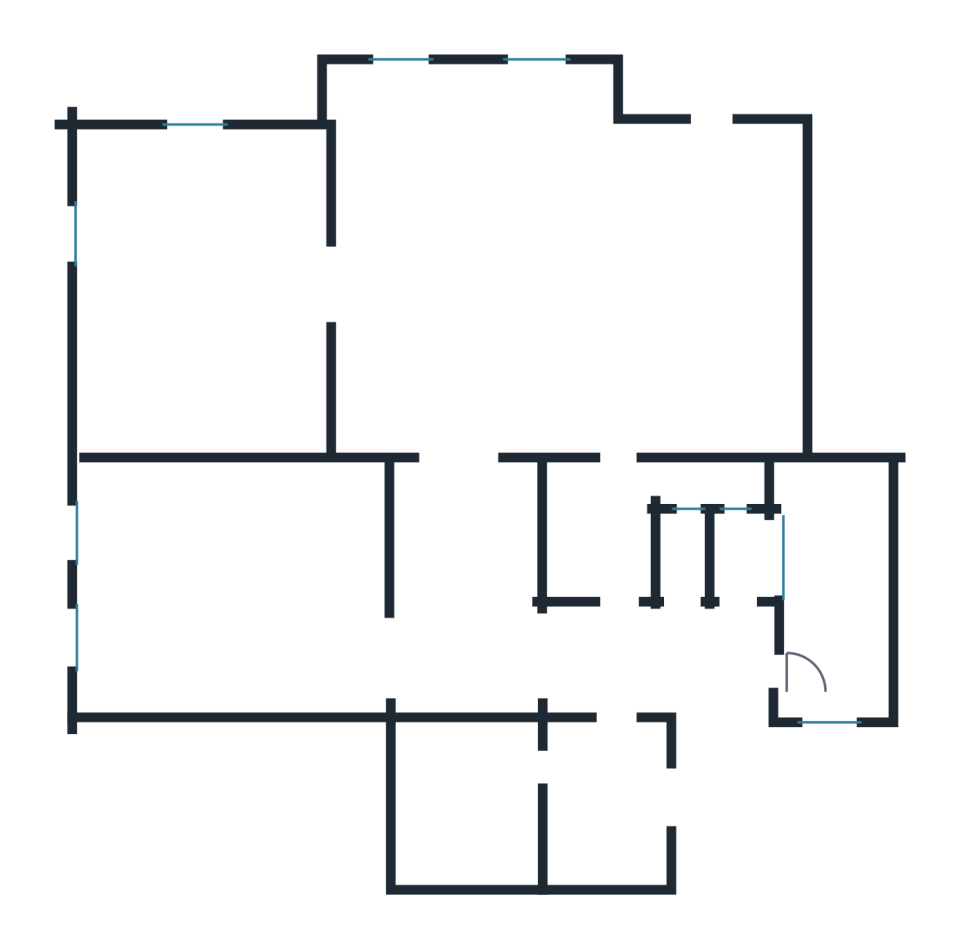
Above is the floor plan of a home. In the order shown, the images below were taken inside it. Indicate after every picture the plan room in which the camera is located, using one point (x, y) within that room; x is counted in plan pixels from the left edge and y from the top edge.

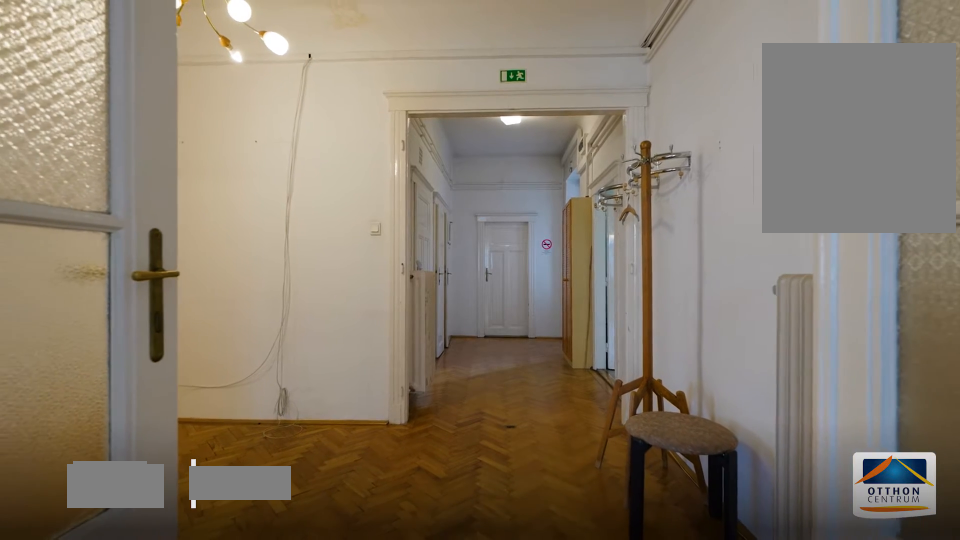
(602, 664)
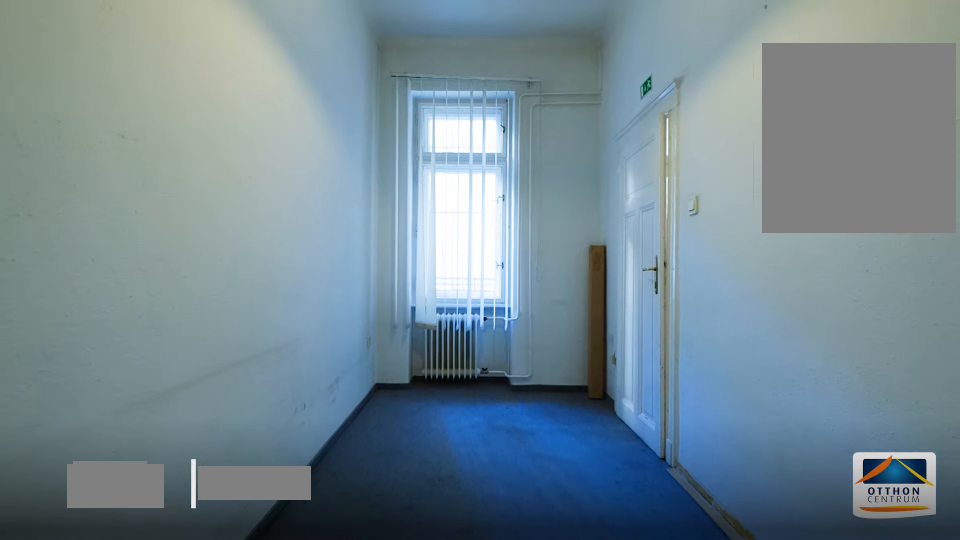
(828, 619)
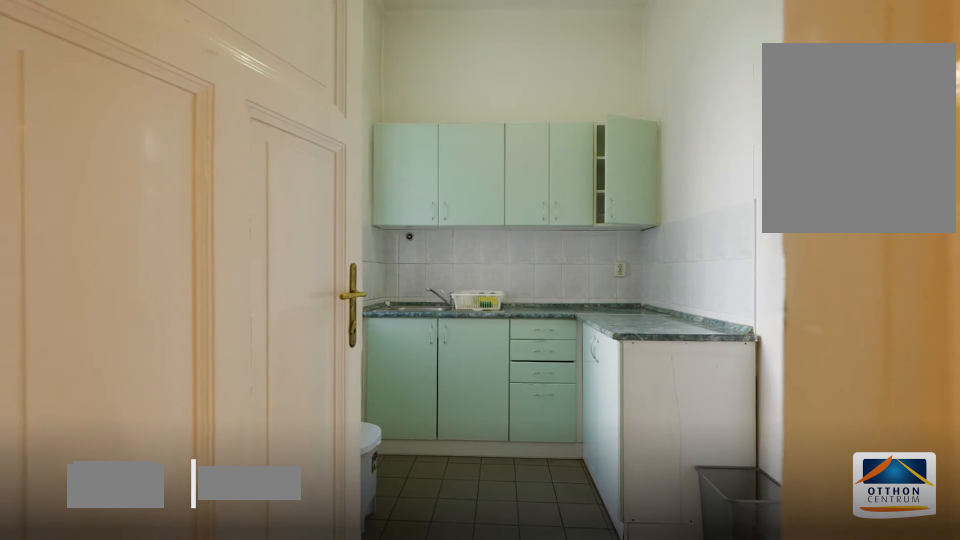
(607, 817)
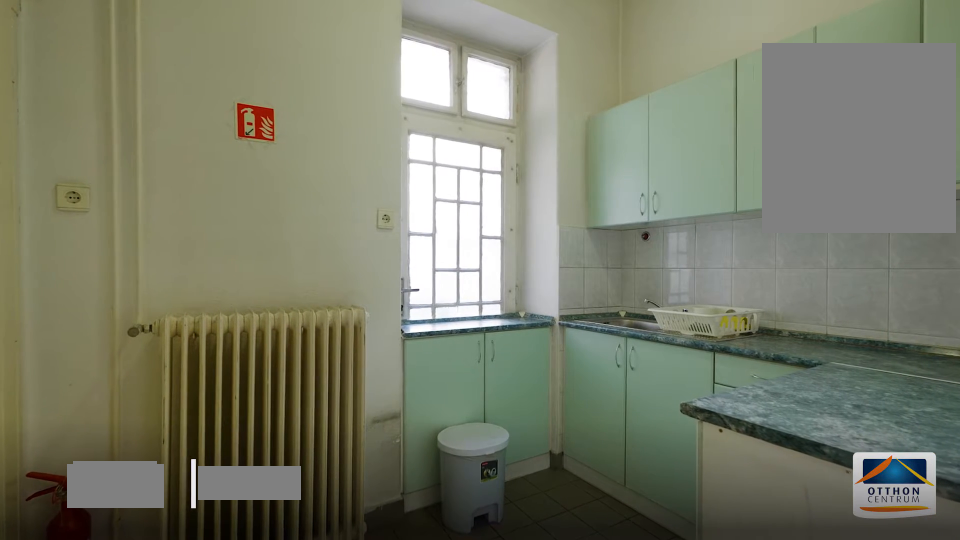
(606, 816)
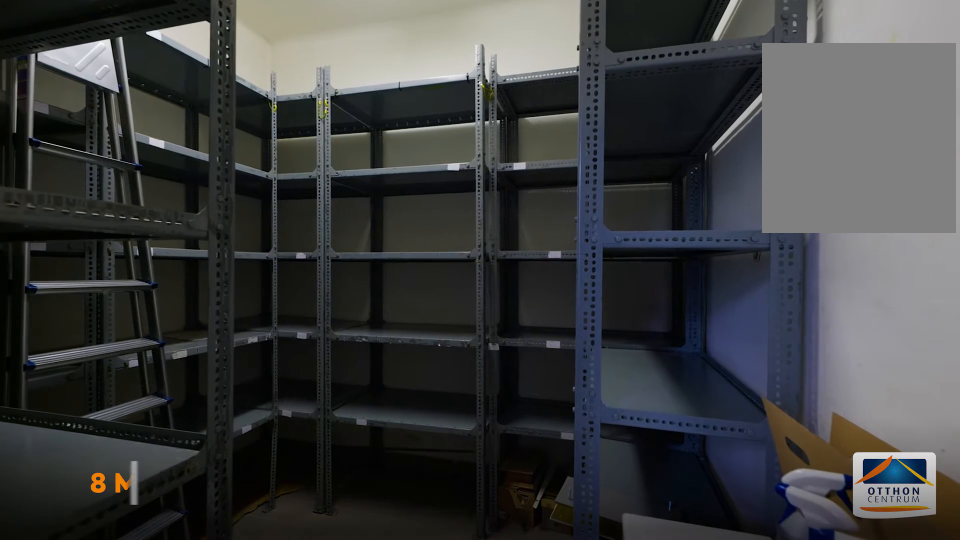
(490, 816)
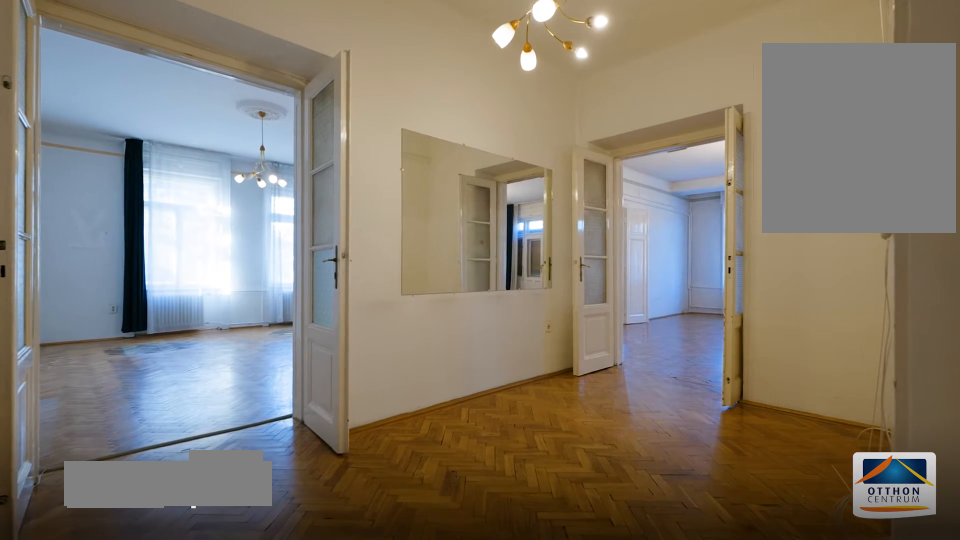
(467, 646)
